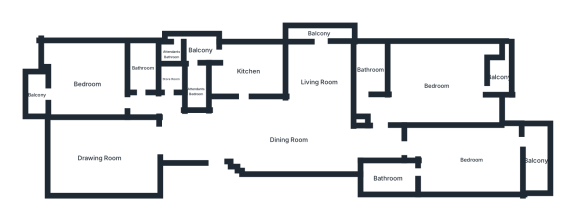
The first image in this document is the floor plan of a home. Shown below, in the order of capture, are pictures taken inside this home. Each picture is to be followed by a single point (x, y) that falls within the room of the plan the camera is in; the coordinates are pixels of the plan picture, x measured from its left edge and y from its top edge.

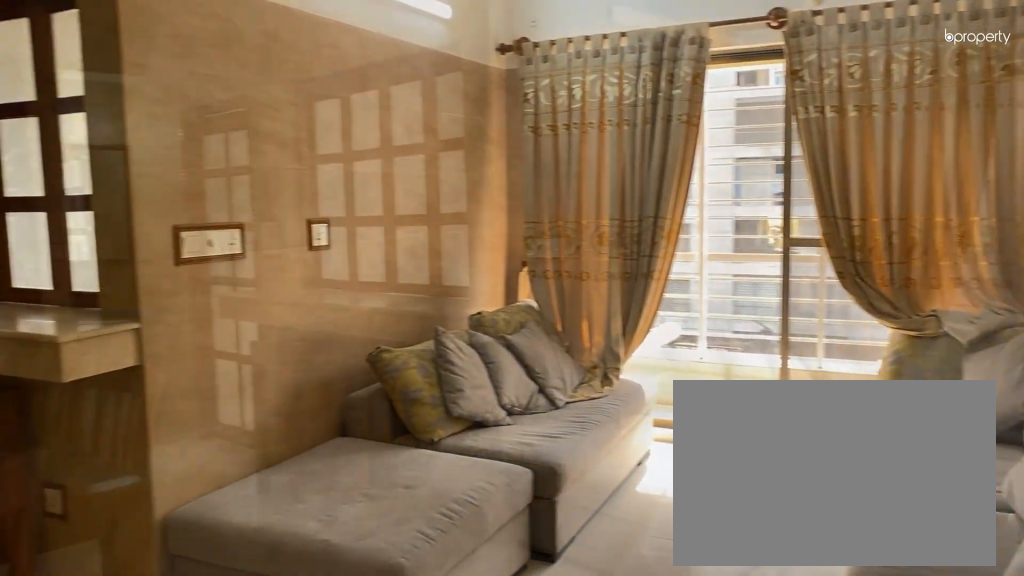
(318, 82)
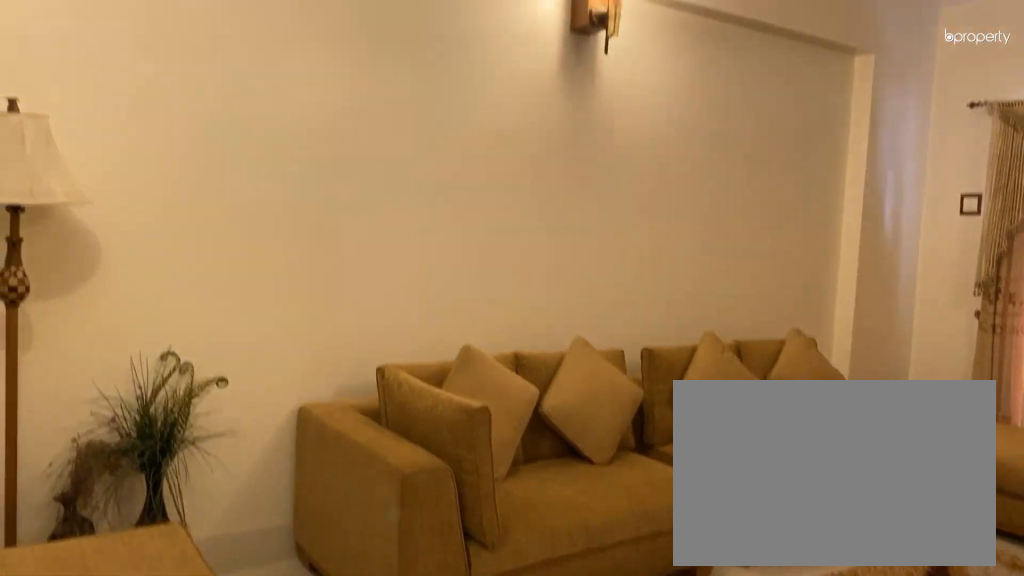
(99, 158)
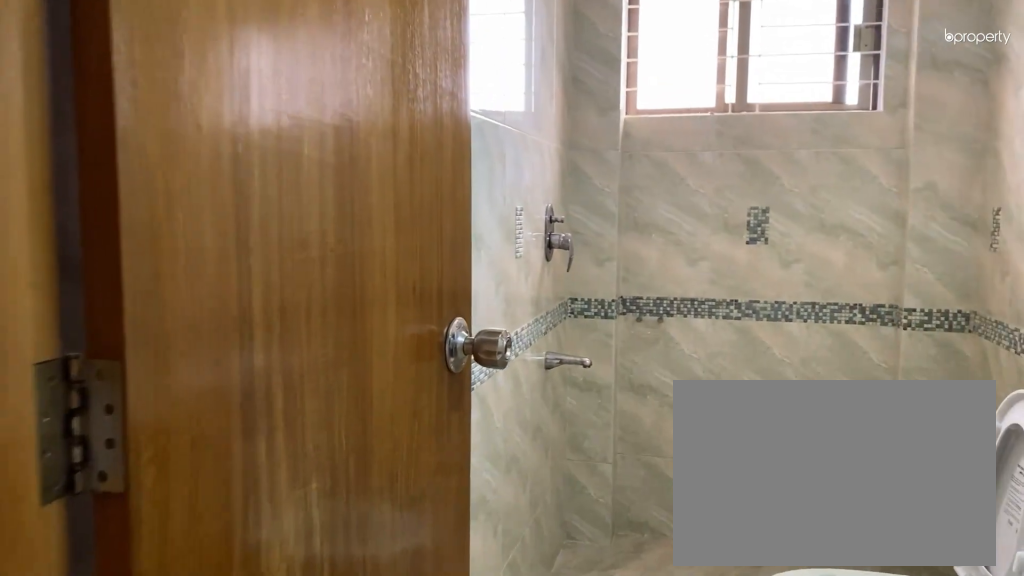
(143, 68)
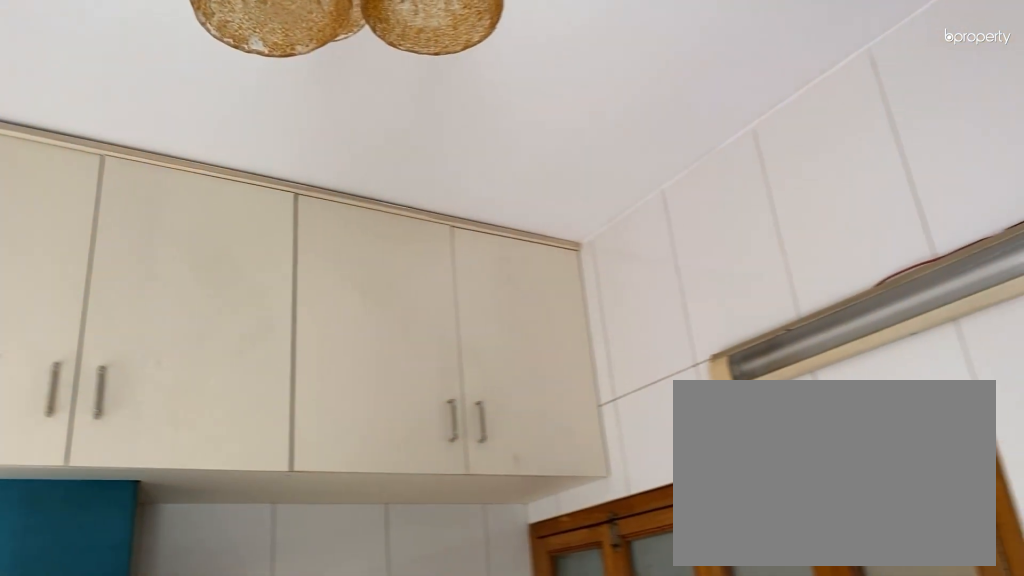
(248, 71)
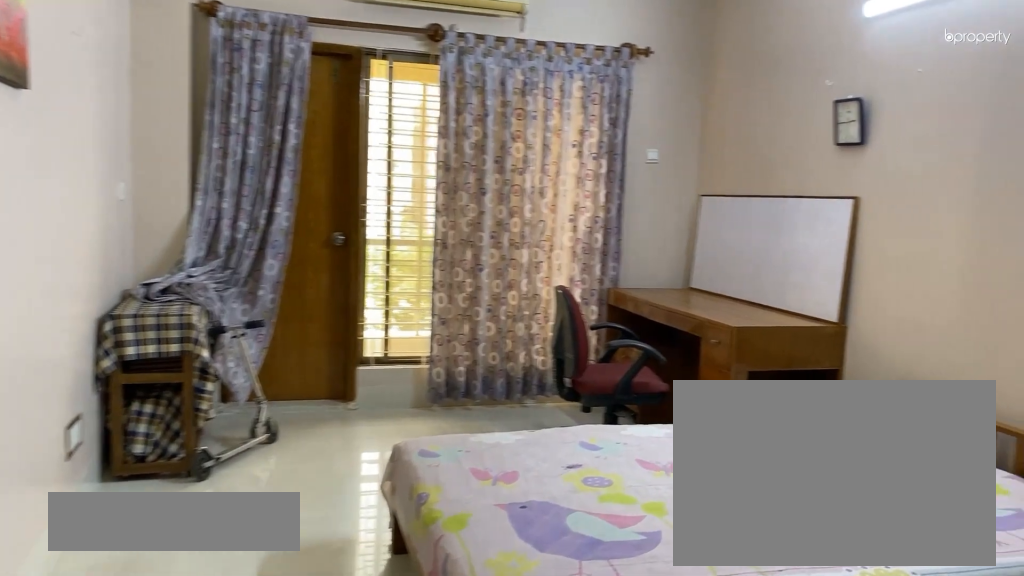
(471, 159)
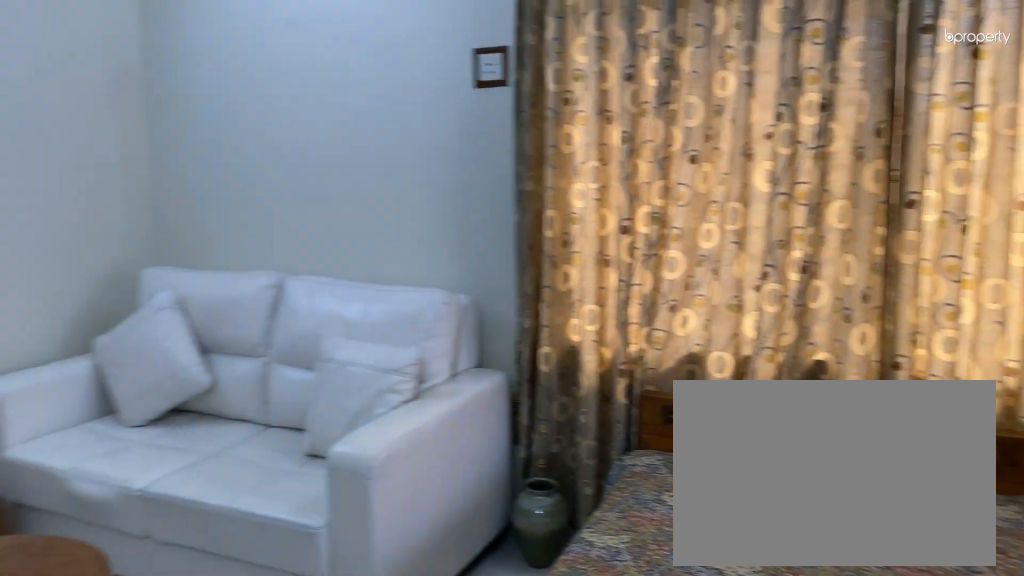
(436, 86)
